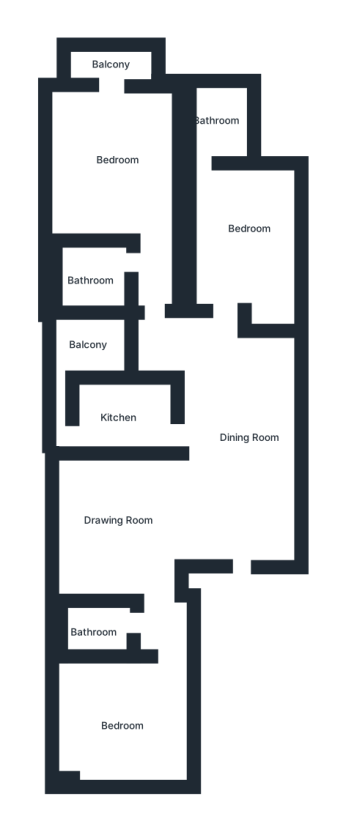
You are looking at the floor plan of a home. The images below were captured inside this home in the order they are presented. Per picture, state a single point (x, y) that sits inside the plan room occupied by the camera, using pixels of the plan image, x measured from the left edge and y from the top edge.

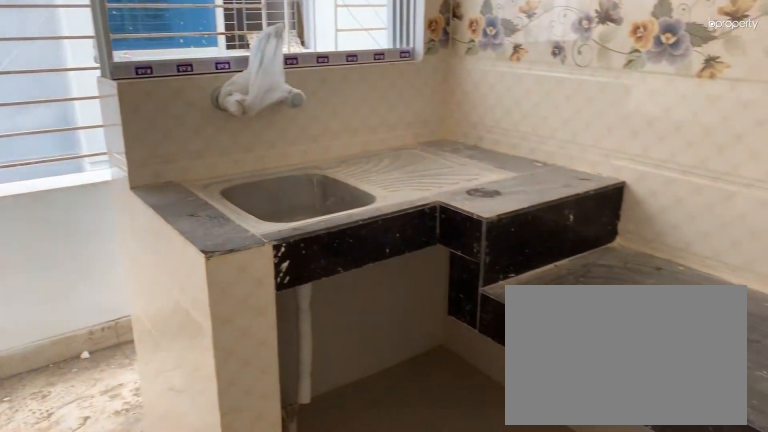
(123, 413)
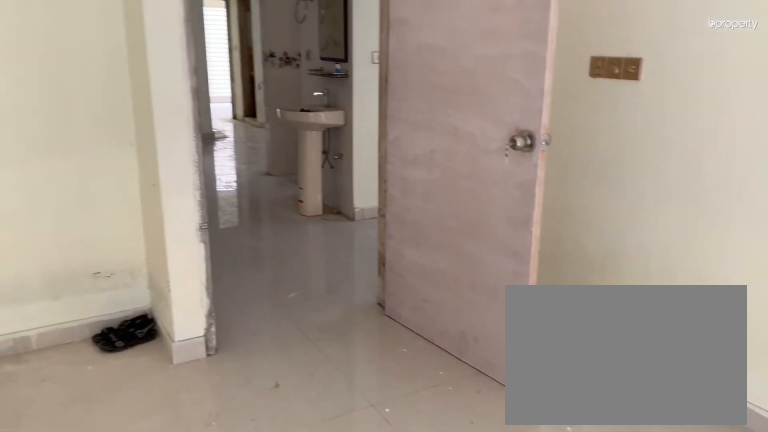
(237, 238)
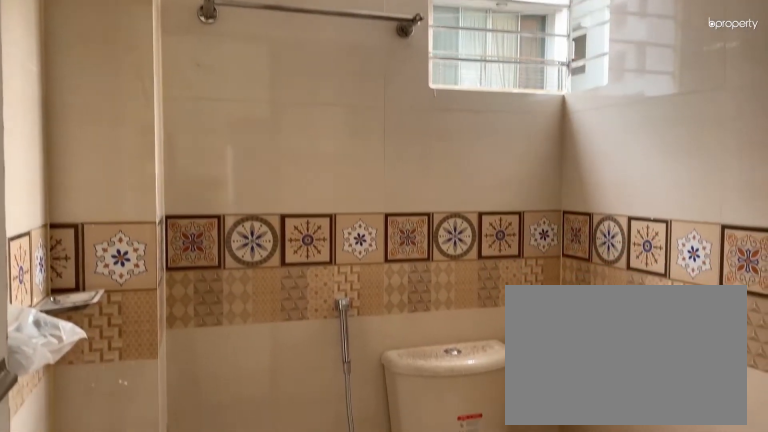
(218, 125)
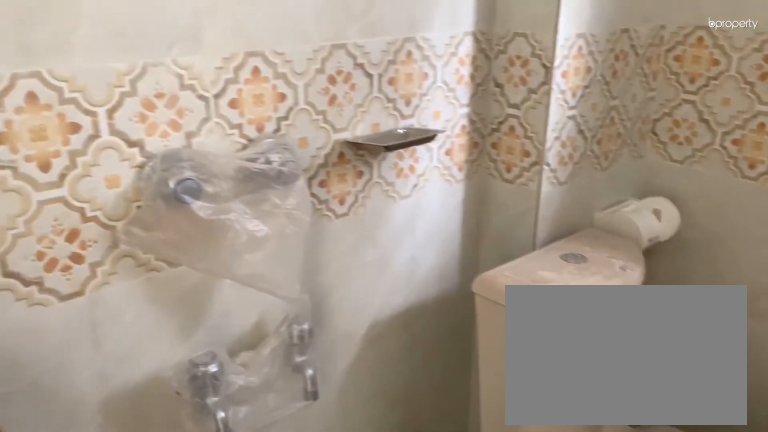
(91, 276)
